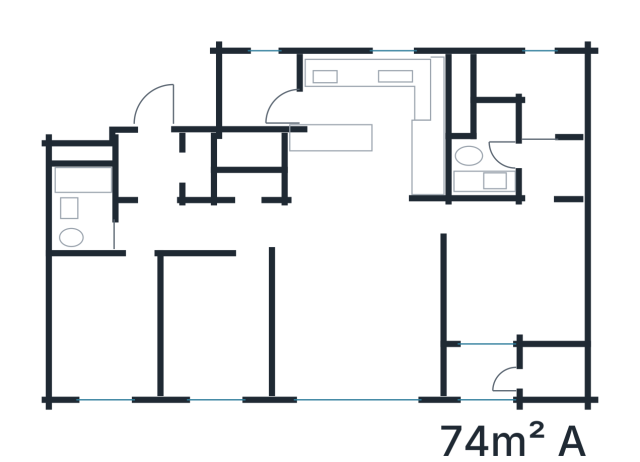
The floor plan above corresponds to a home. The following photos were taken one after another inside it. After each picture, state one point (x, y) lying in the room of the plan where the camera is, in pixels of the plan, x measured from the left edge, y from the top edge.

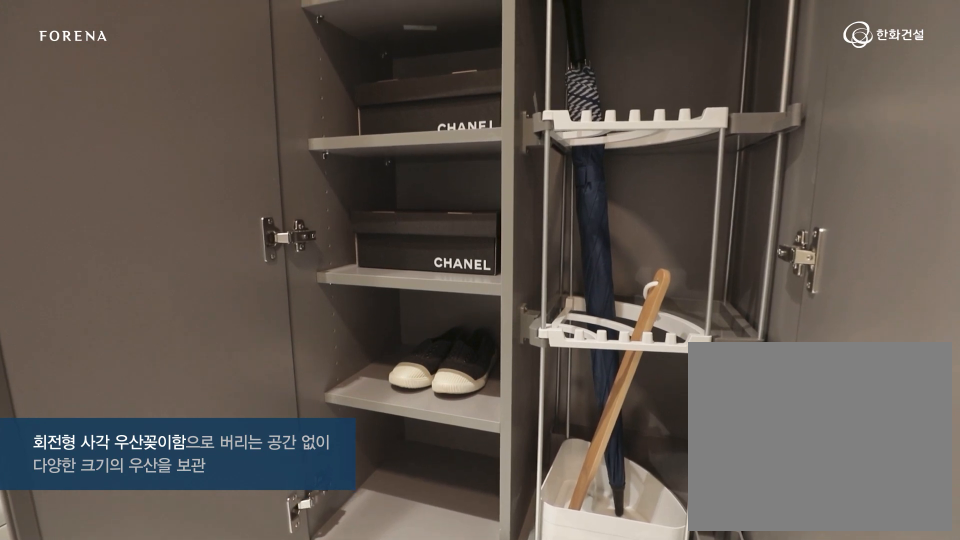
(156, 164)
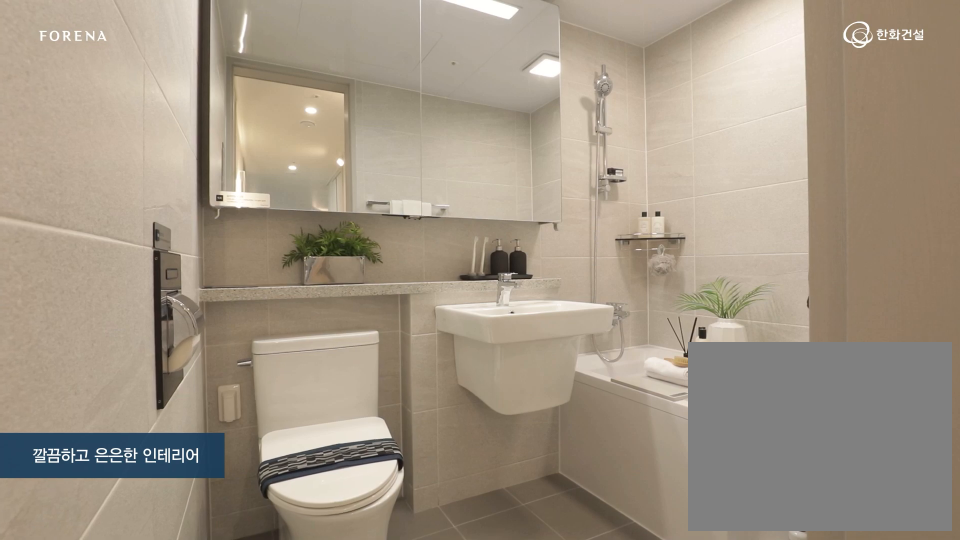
(107, 231)
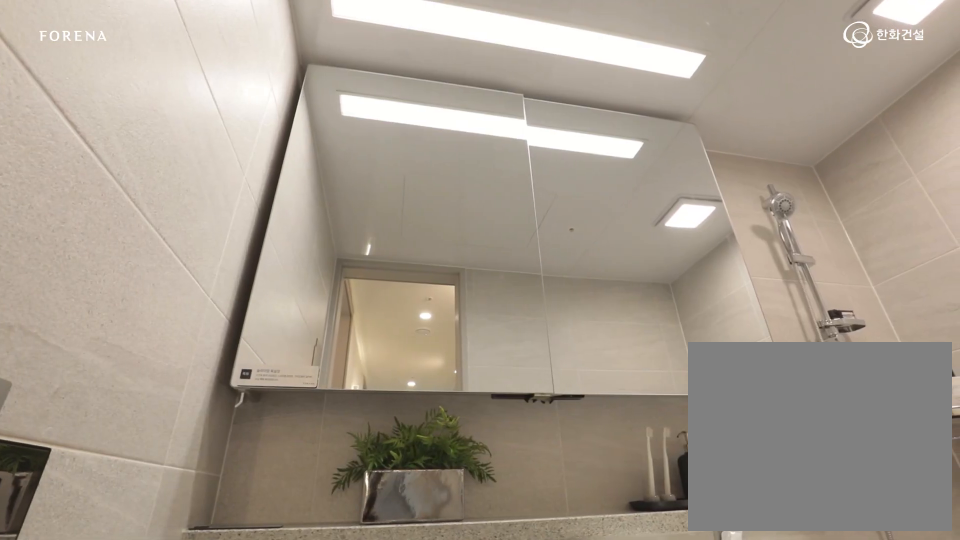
(107, 231)
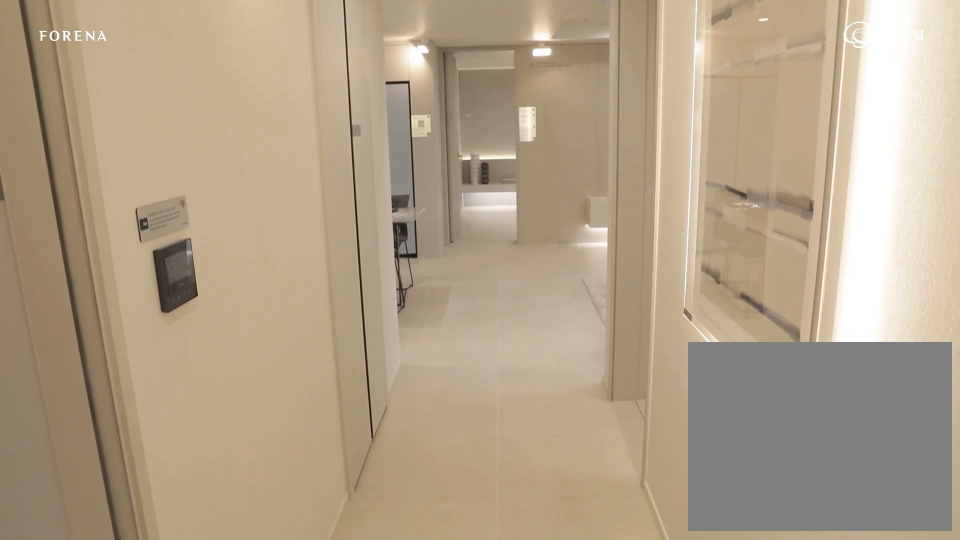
(228, 227)
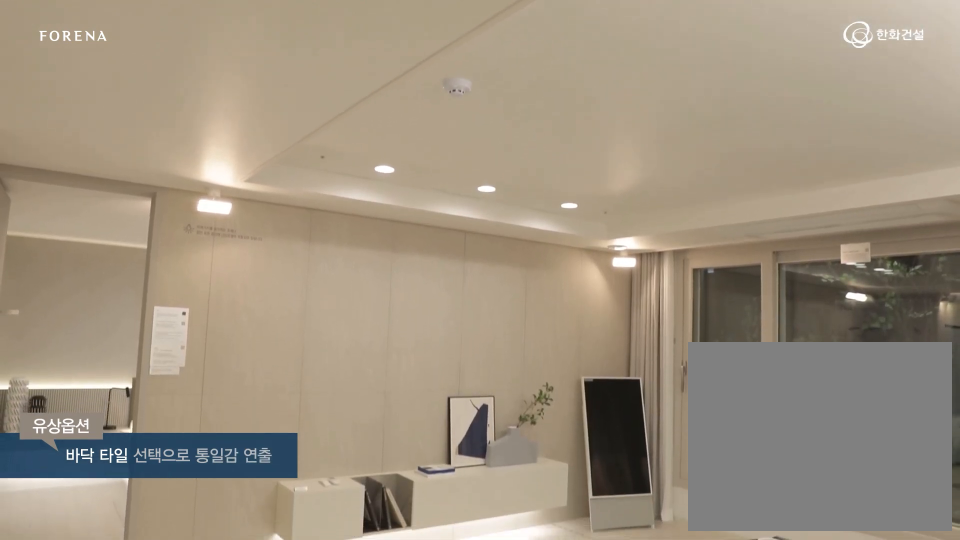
(363, 308)
